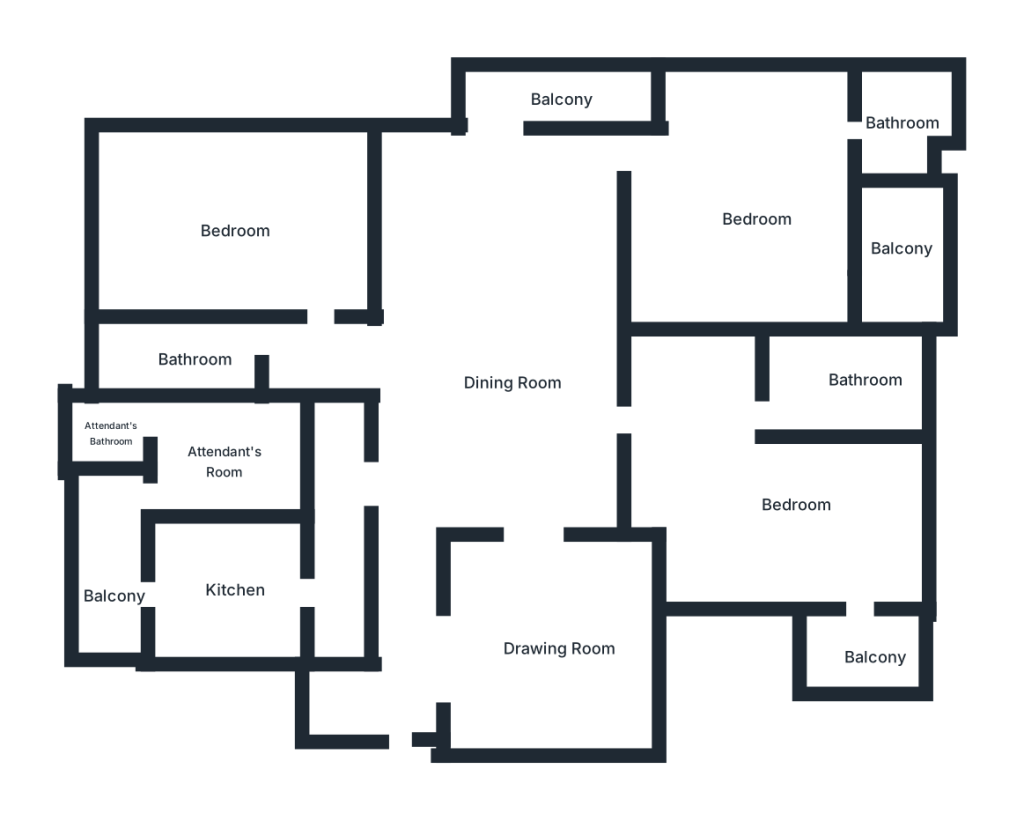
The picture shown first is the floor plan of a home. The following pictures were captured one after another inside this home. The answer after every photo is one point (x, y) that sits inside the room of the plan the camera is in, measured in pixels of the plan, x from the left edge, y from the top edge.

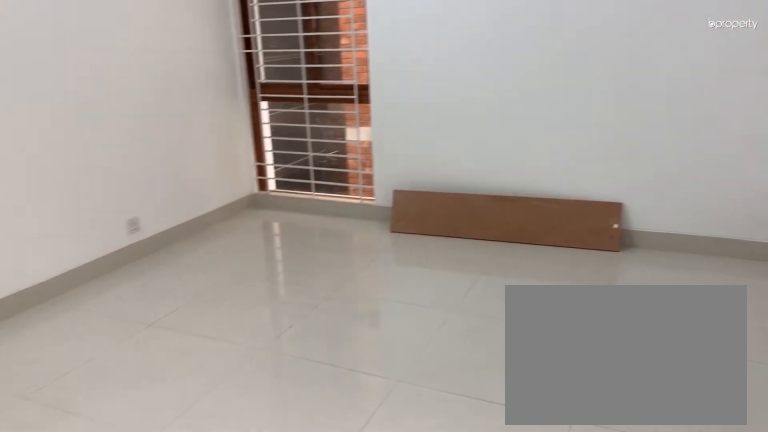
(234, 234)
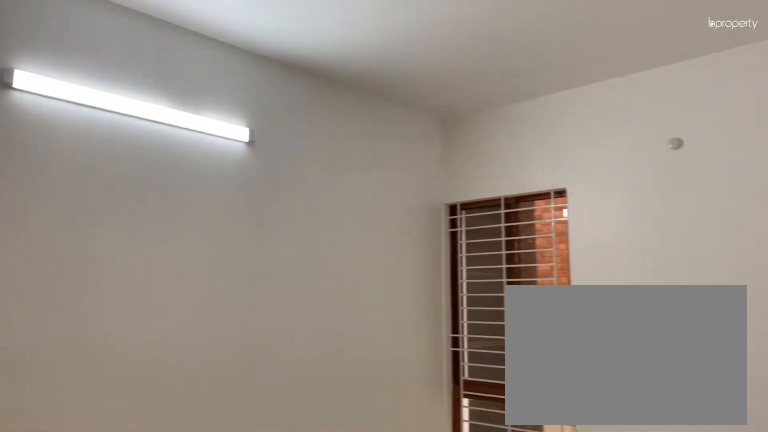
(234, 234)
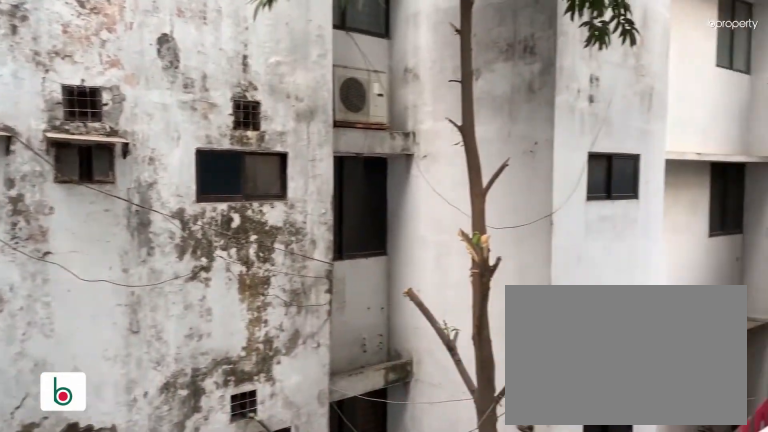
(555, 96)
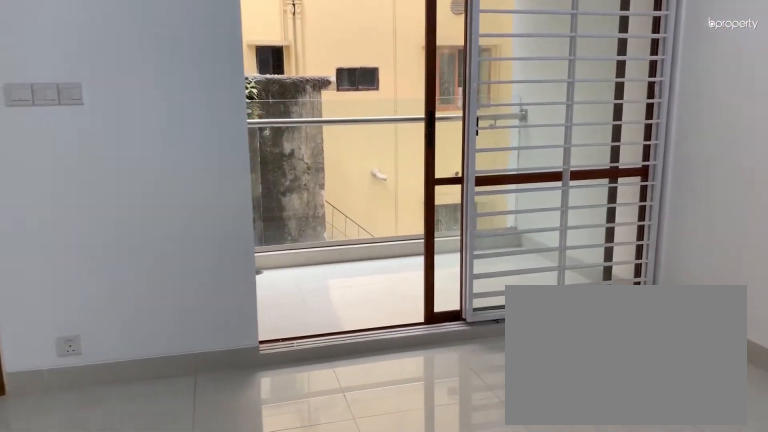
(759, 216)
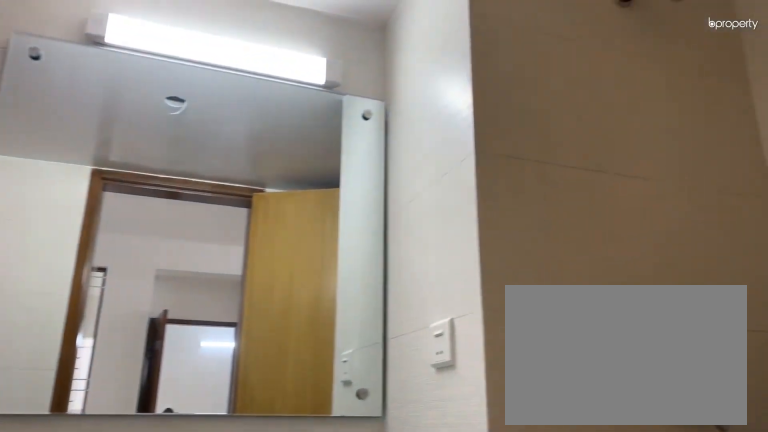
(906, 128)
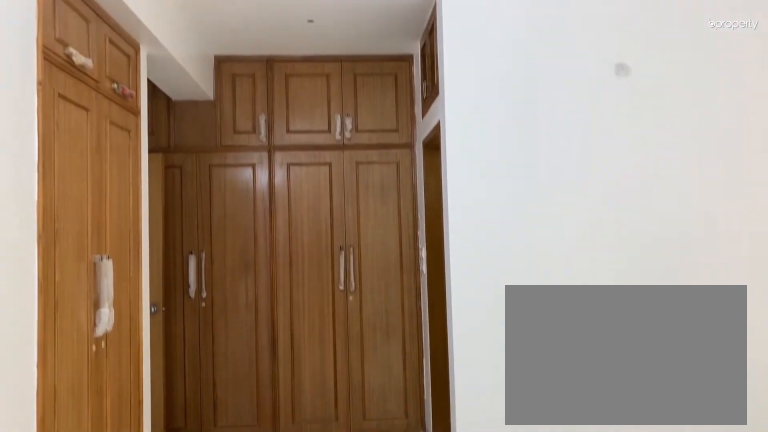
(797, 502)
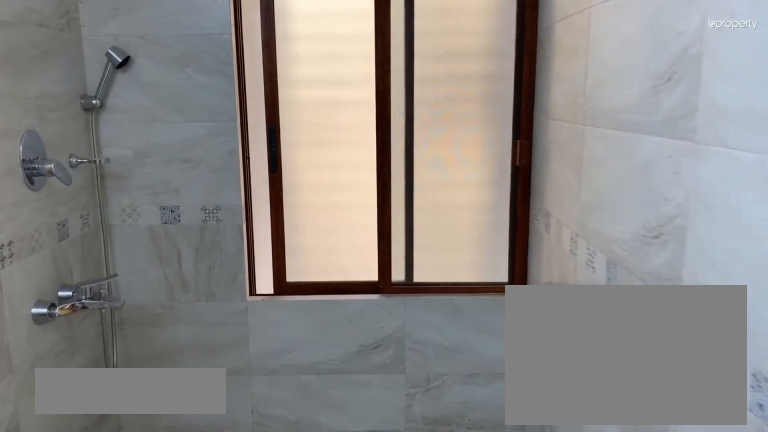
(862, 382)
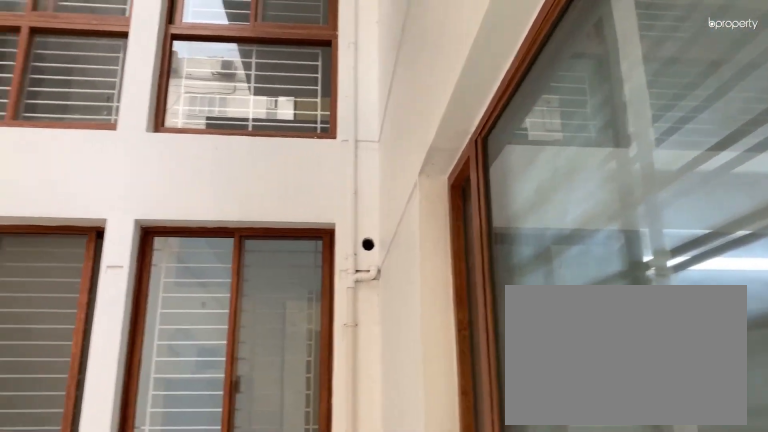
(868, 651)
